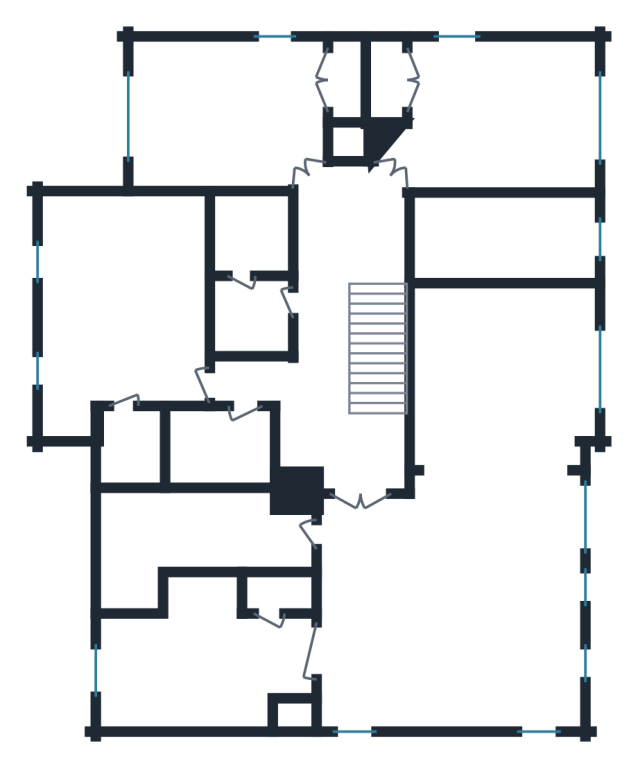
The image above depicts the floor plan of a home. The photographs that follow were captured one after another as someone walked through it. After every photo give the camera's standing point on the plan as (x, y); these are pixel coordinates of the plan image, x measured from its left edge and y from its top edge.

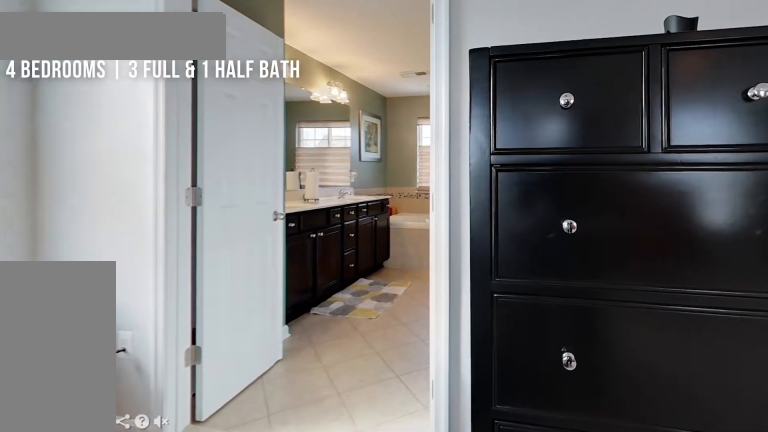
(346, 616)
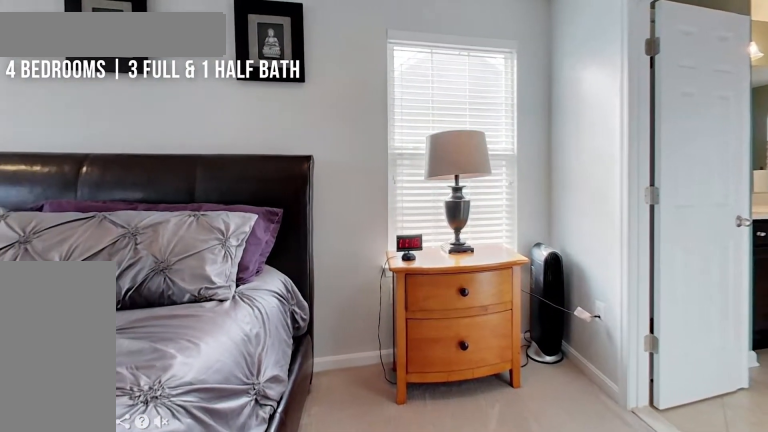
(373, 651)
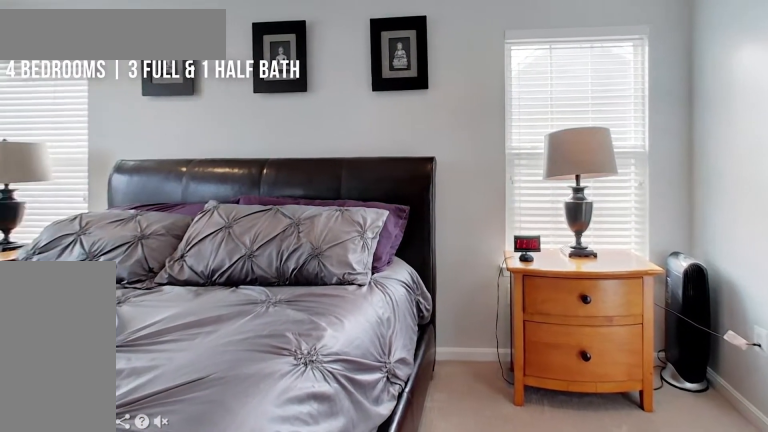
(385, 656)
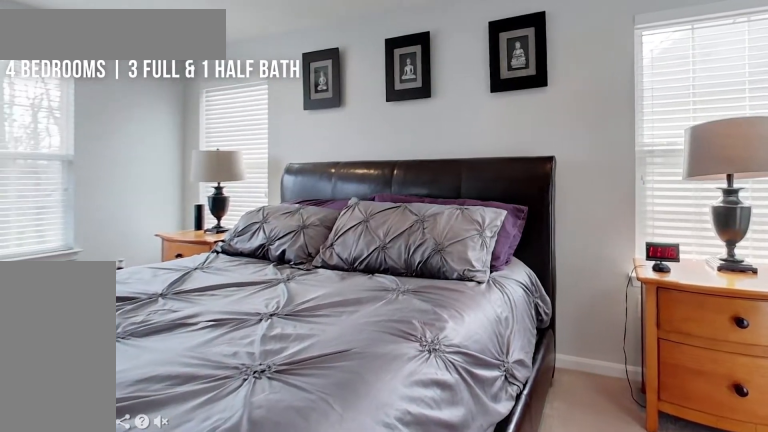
(399, 649)
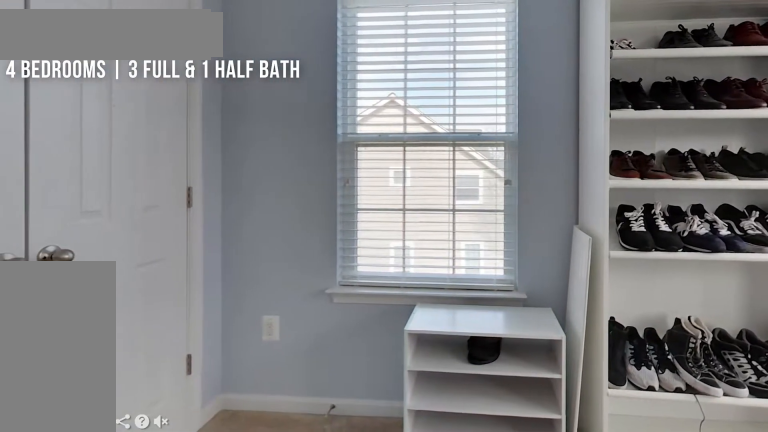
(470, 80)
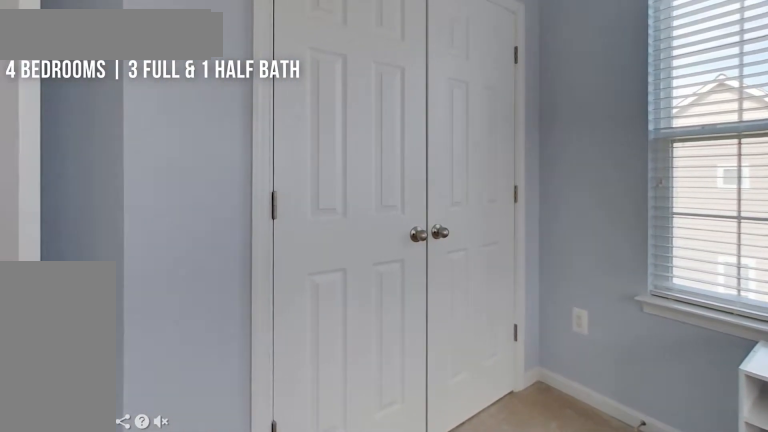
(437, 101)
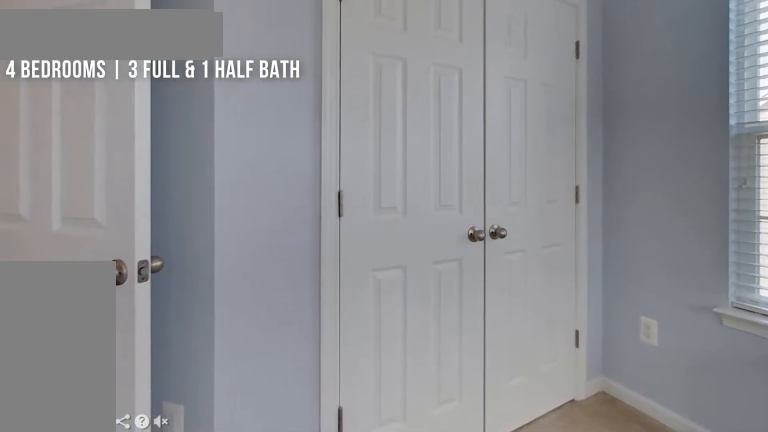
(429, 108)
